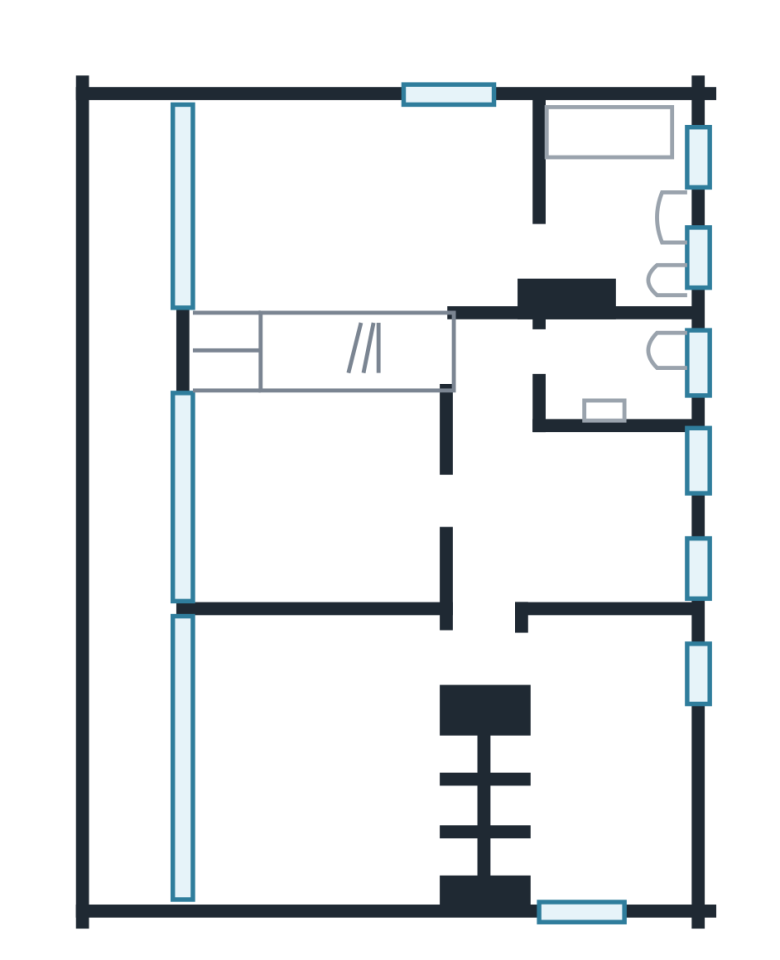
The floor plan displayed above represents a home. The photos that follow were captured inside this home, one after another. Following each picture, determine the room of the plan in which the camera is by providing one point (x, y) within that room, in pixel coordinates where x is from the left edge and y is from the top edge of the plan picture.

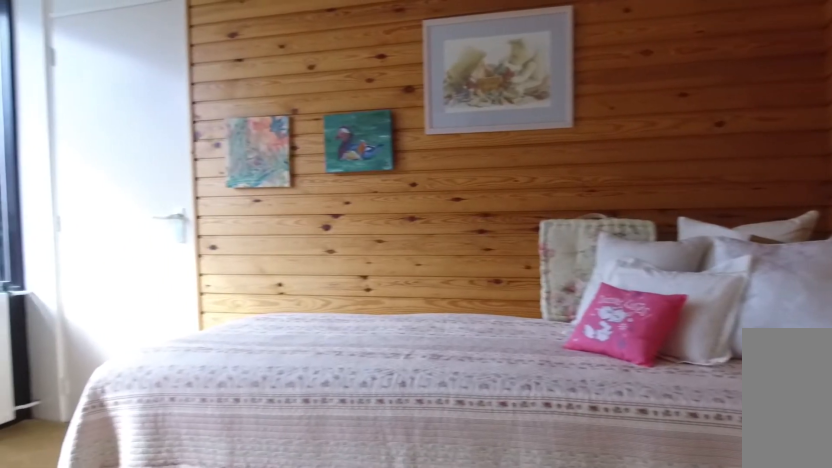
(322, 503)
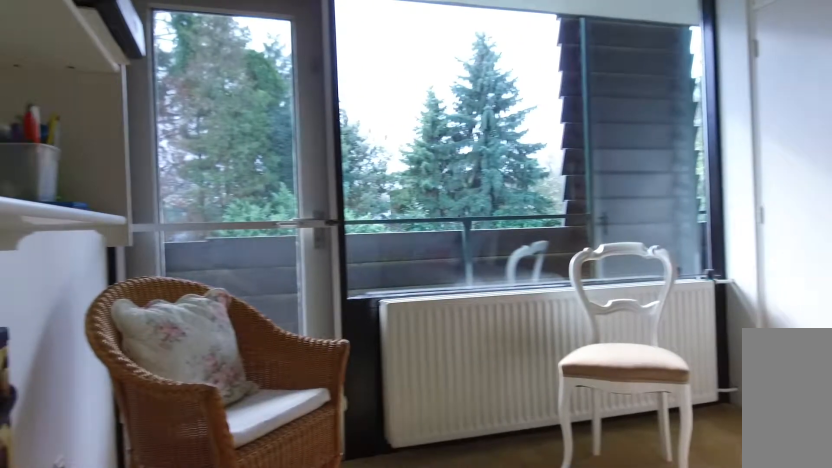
(322, 503)
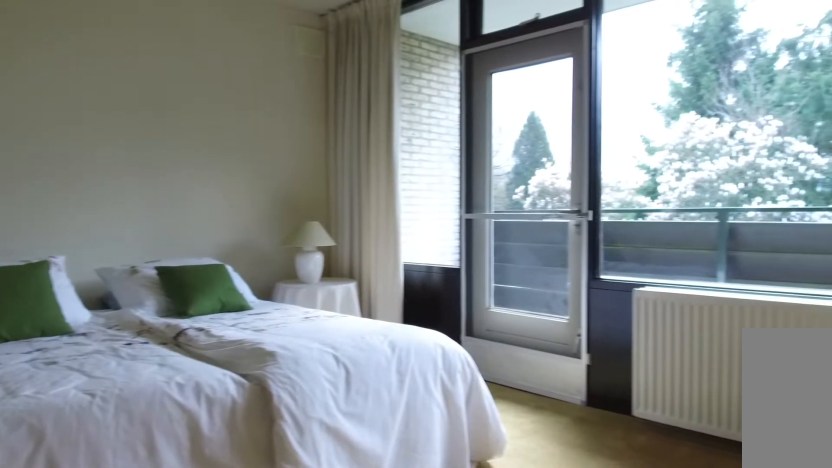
(322, 759)
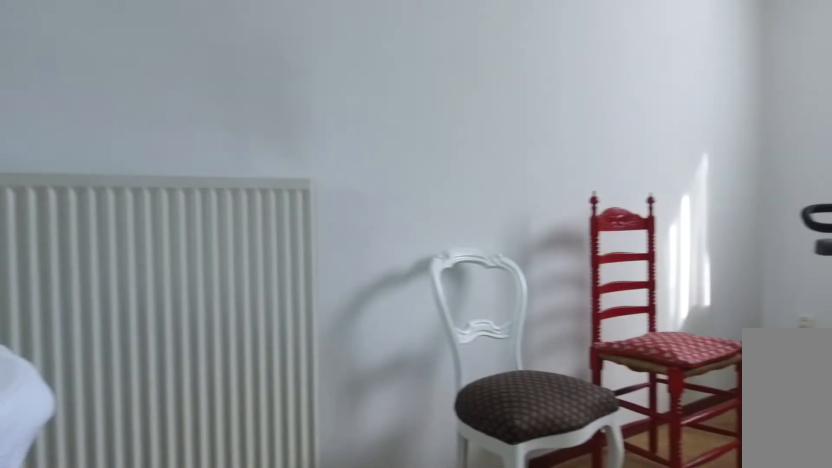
(607, 759)
